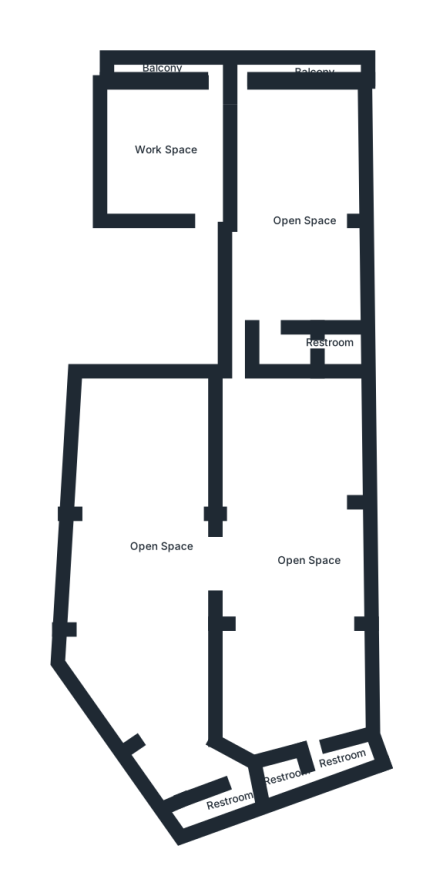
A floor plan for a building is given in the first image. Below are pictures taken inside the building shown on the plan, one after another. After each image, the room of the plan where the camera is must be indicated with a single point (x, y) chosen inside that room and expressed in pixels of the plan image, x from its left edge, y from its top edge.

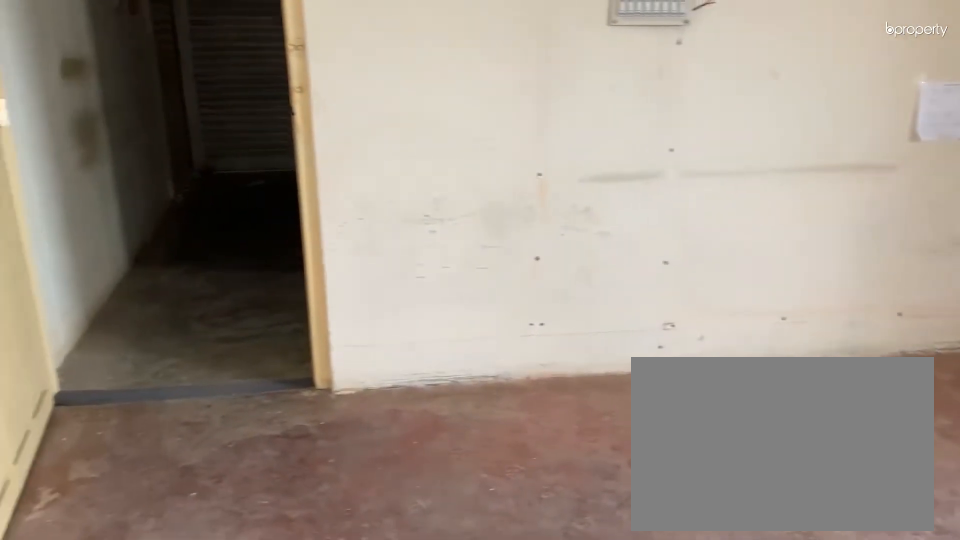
(176, 137)
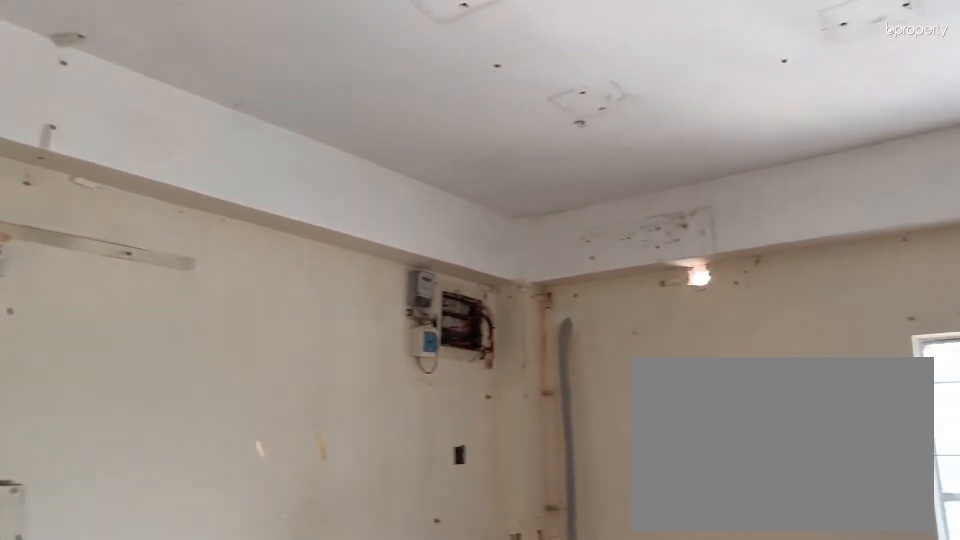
(176, 137)
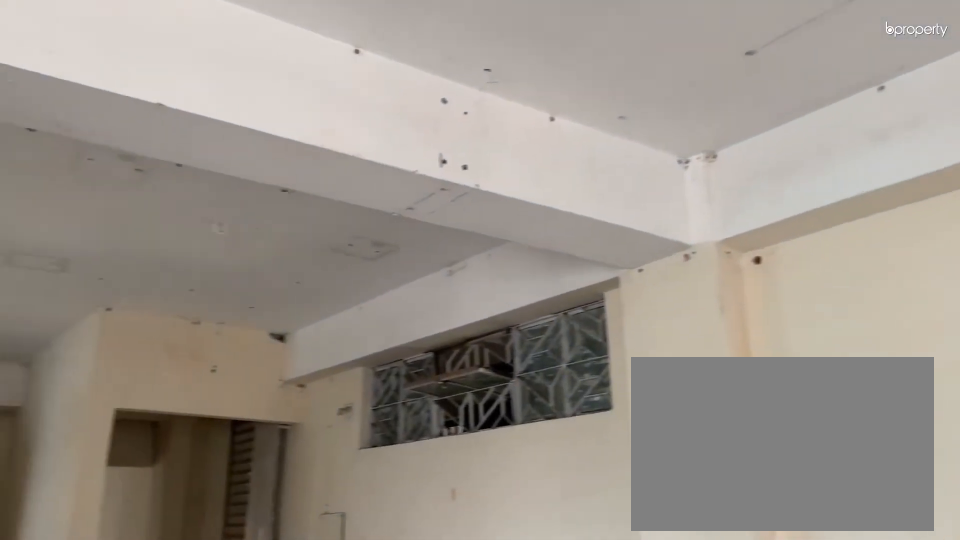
(294, 208)
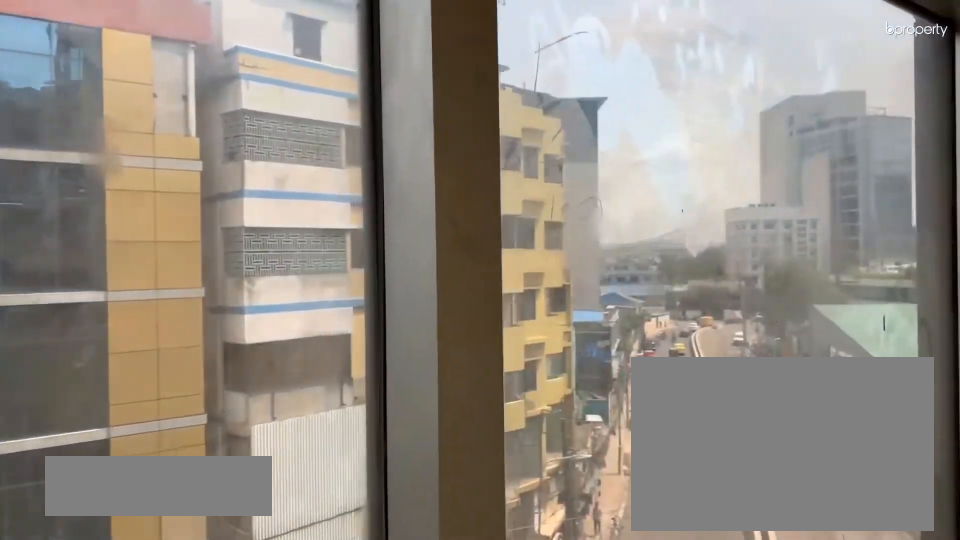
(277, 67)
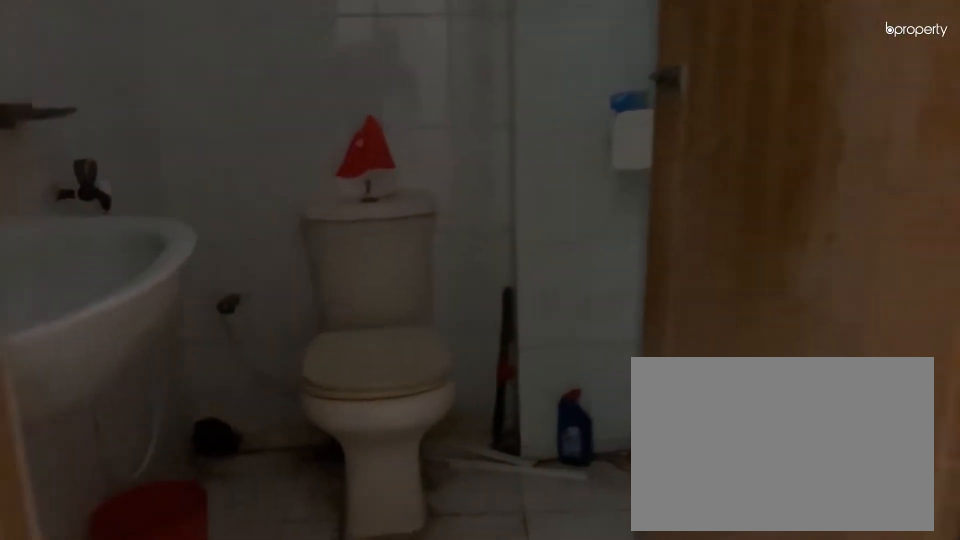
(336, 342)
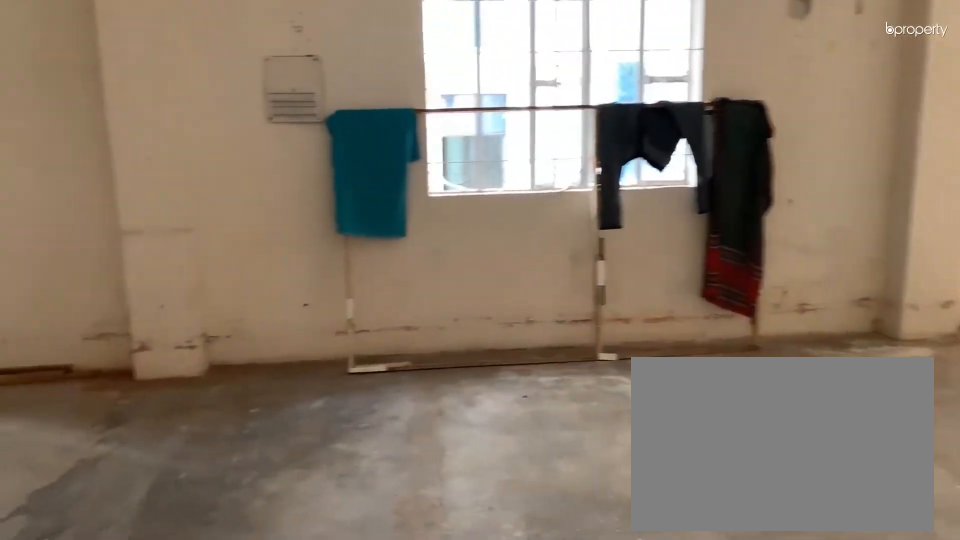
(289, 584)
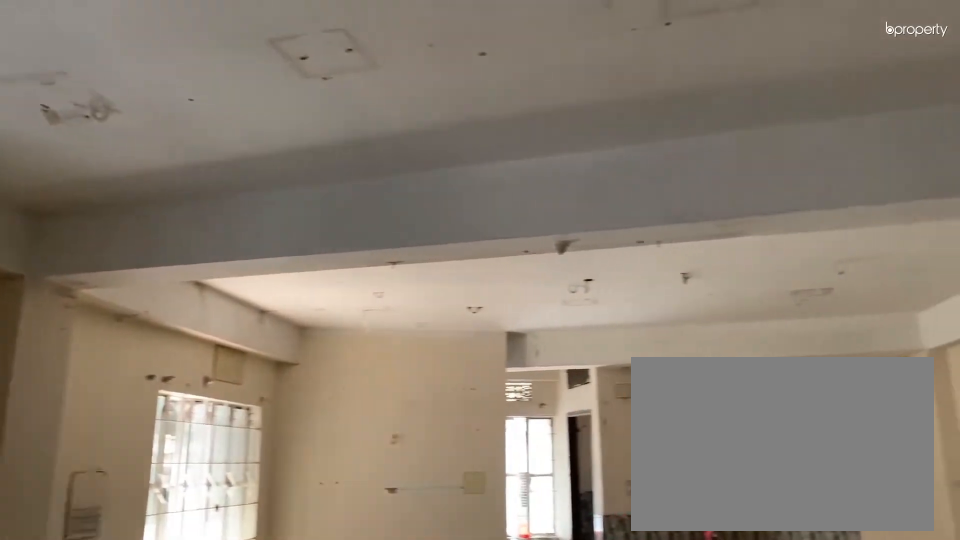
(289, 584)
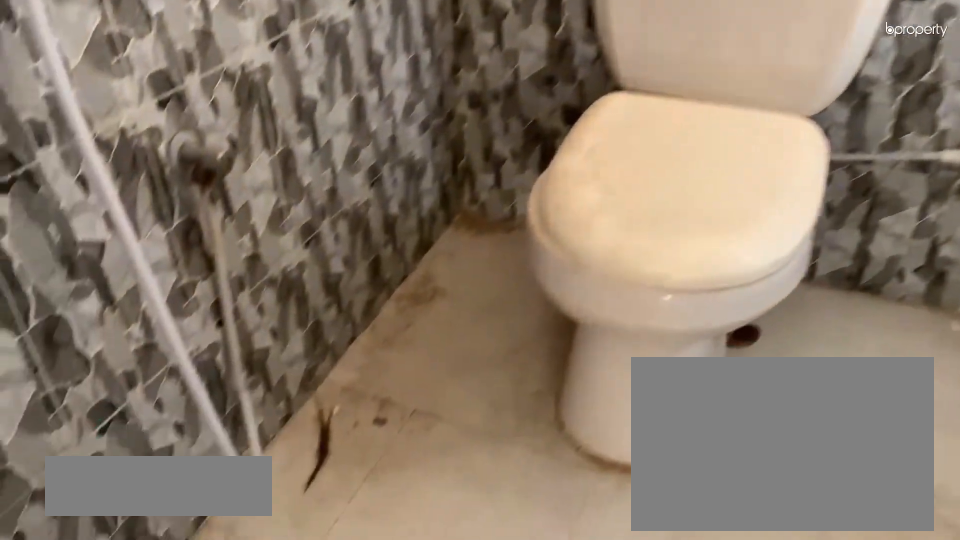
(292, 774)
